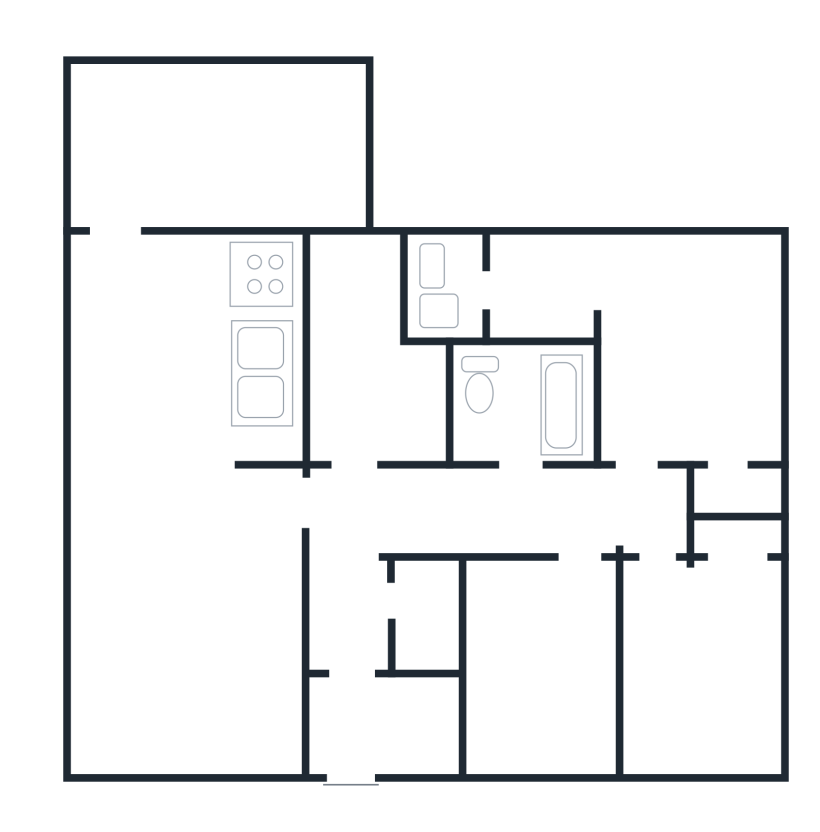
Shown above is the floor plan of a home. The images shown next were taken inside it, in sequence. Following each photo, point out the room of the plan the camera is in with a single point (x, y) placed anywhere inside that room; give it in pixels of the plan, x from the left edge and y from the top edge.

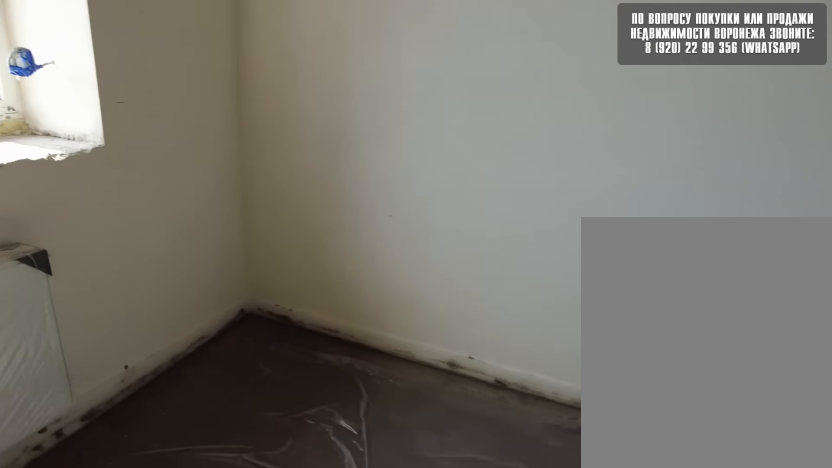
(566, 660)
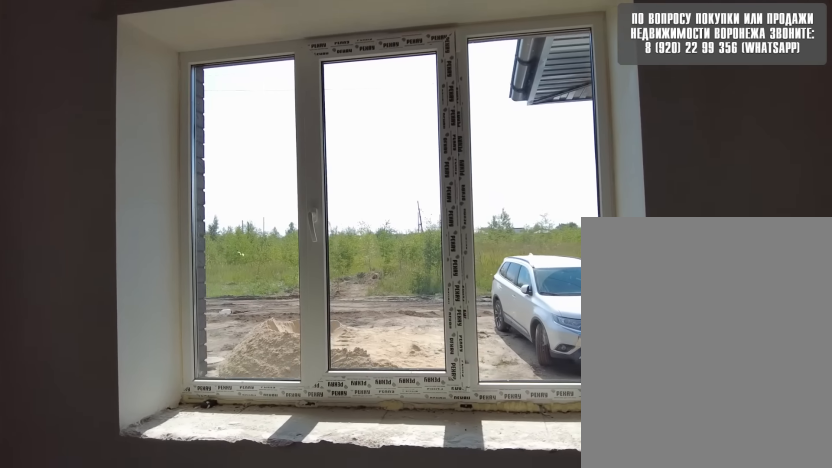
(565, 657)
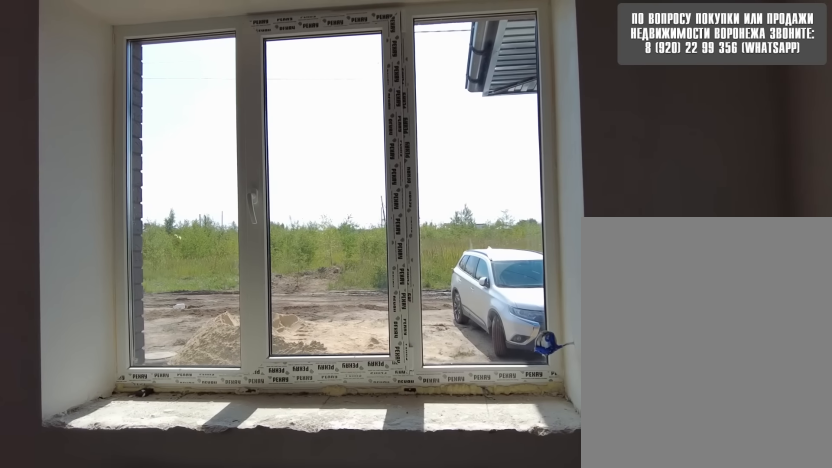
(571, 622)
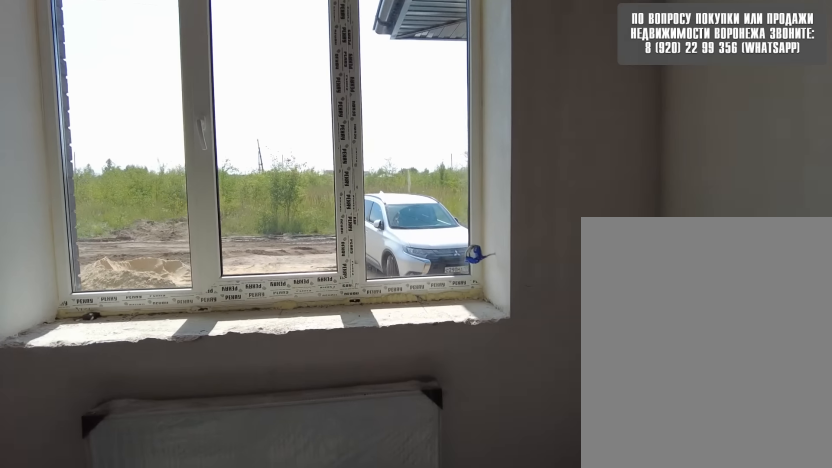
(567, 657)
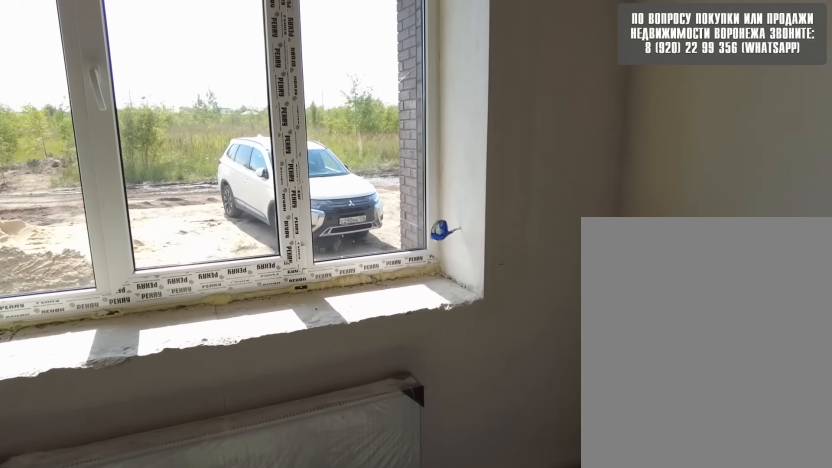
(566, 660)
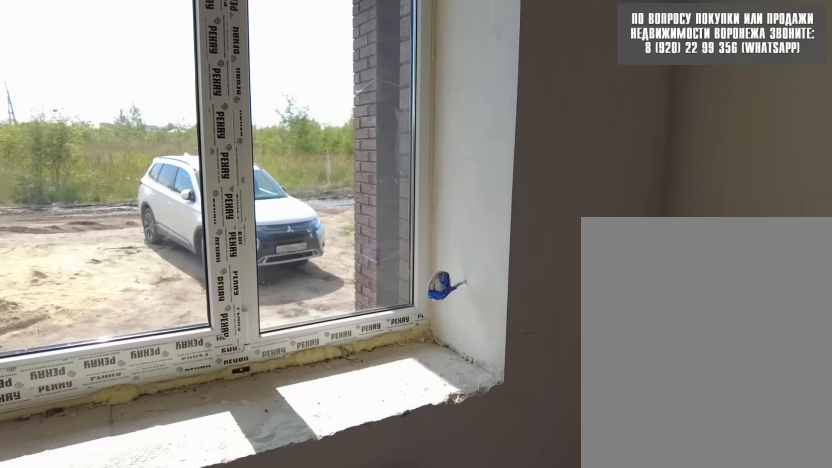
(566, 657)
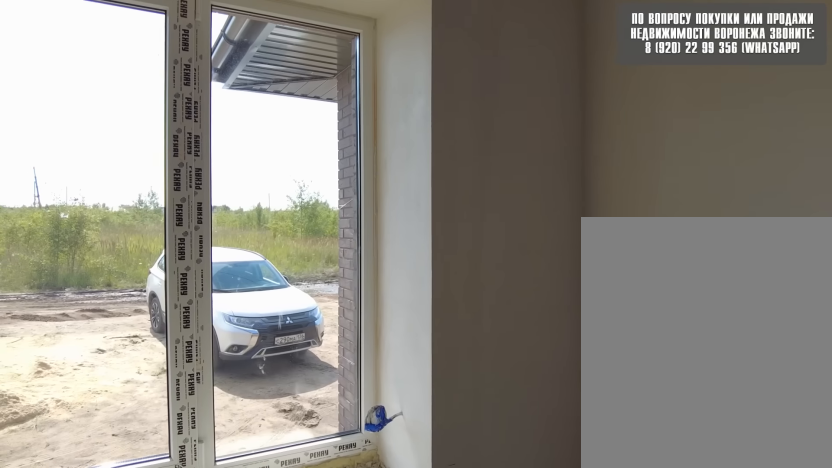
(566, 660)
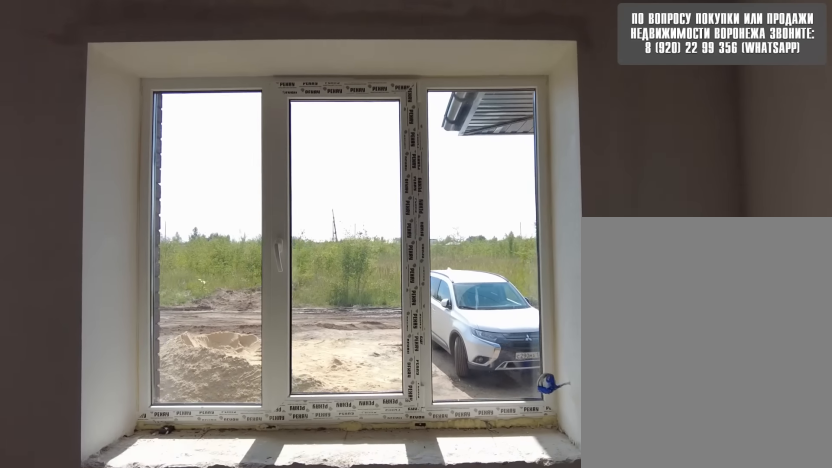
(567, 657)
